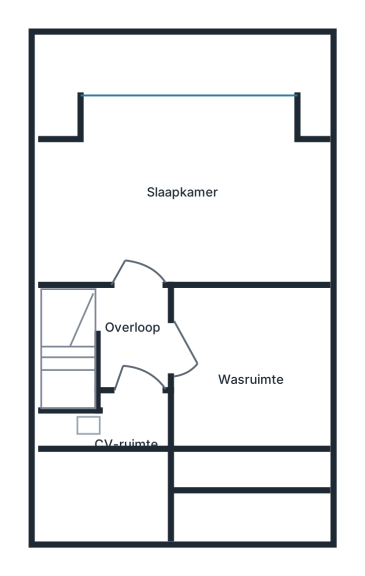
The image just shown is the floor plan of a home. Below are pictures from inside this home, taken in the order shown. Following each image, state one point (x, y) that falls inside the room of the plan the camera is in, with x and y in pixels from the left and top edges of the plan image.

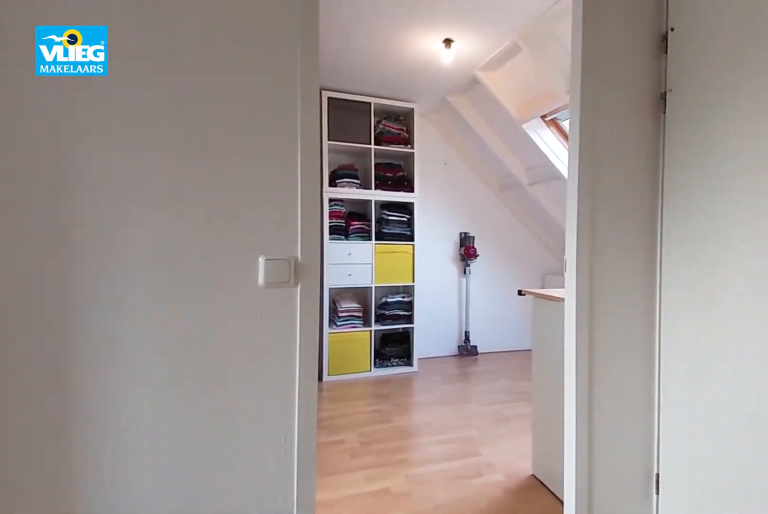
(132, 338)
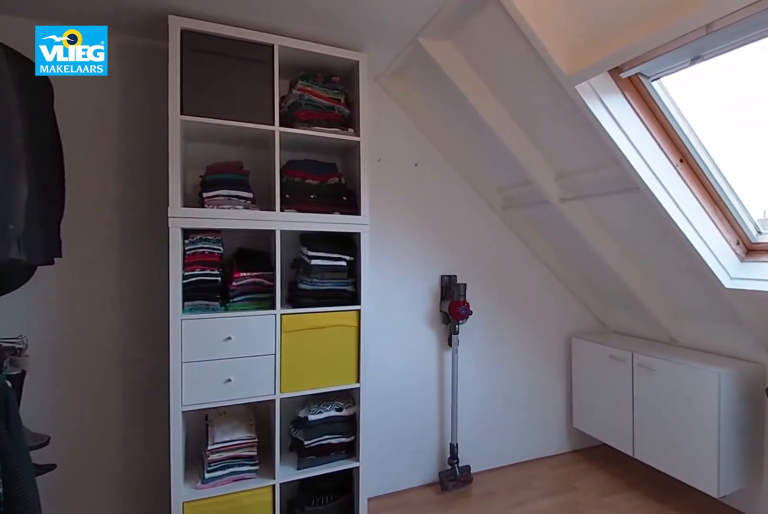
(248, 373)
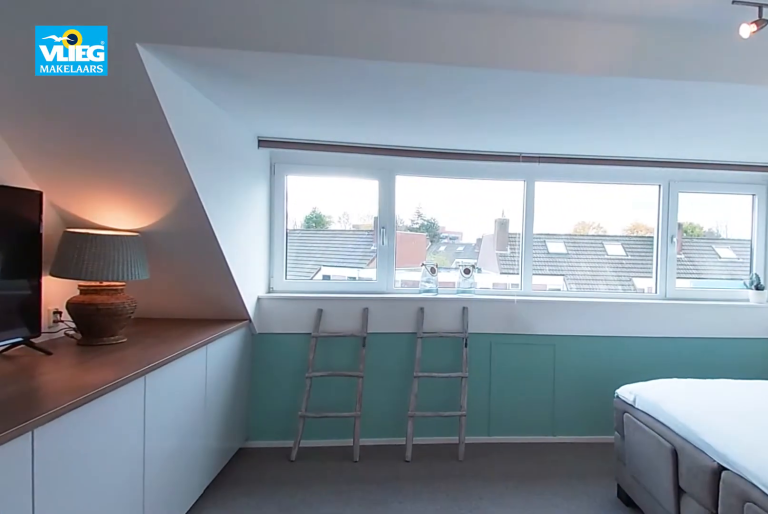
(108, 201)
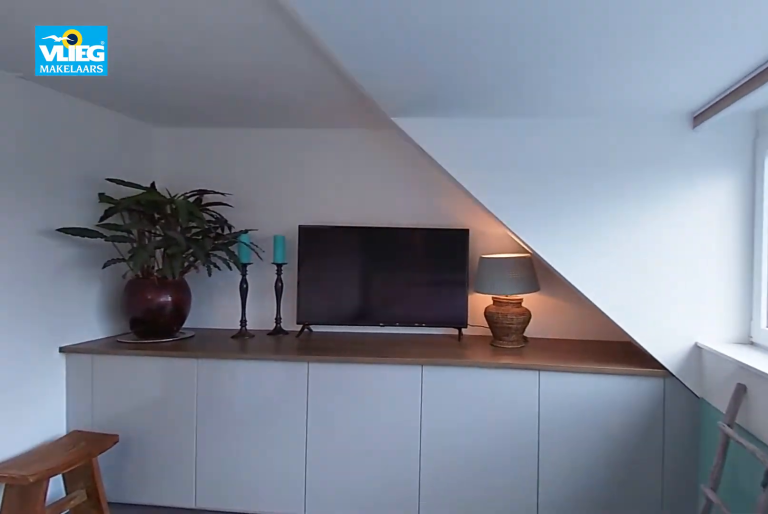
(108, 201)
